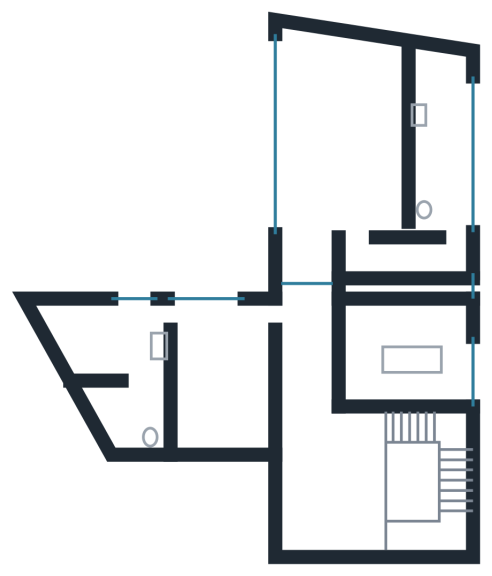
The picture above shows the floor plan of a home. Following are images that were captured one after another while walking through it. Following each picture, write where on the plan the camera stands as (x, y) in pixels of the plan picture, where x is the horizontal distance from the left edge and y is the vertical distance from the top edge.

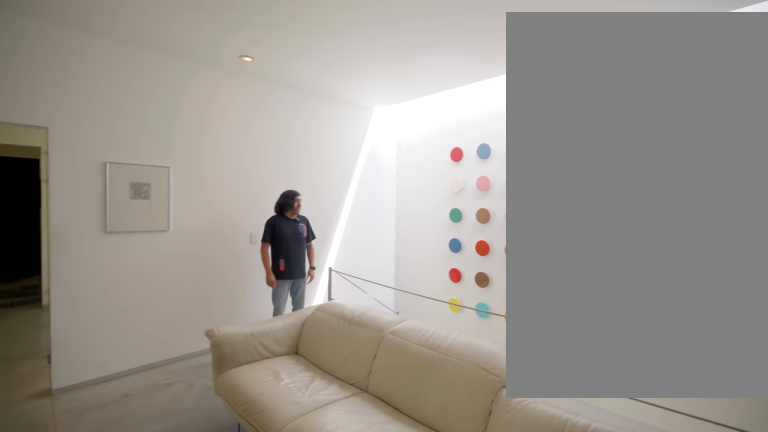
(320, 486)
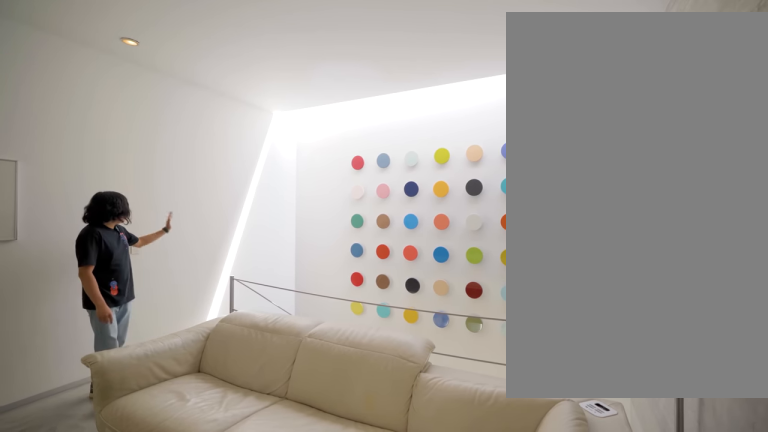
(320, 486)
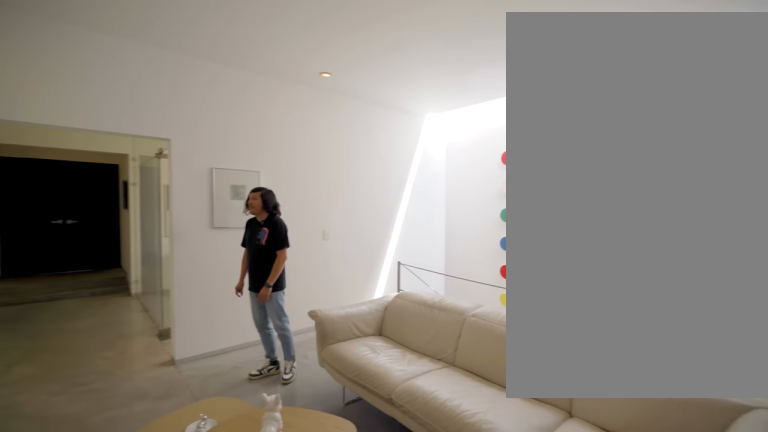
(320, 486)
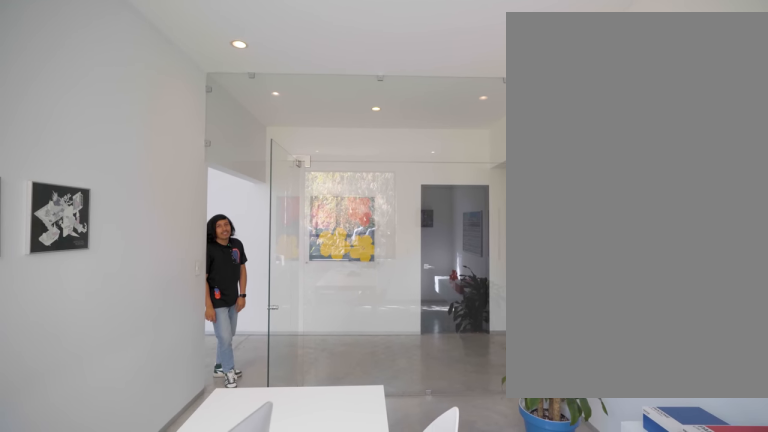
(450, 340)
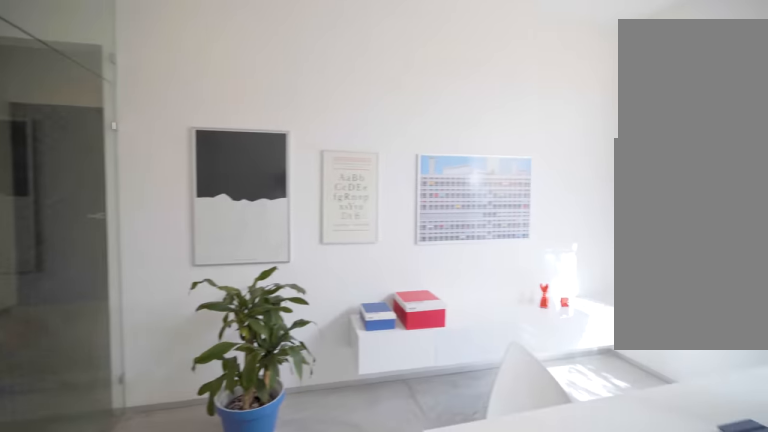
(450, 341)
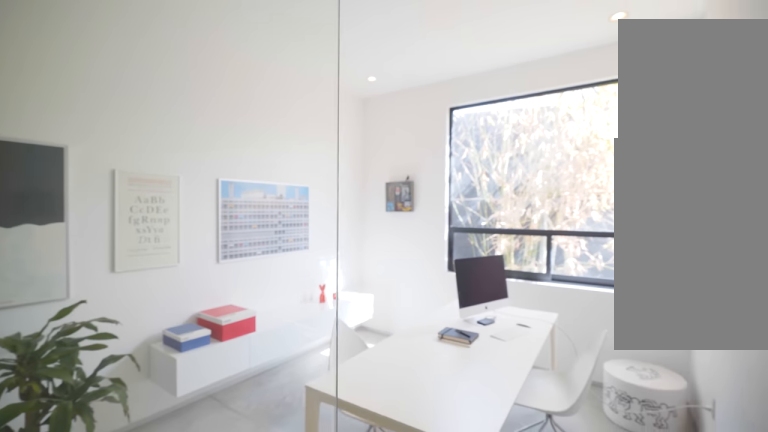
(427, 373)
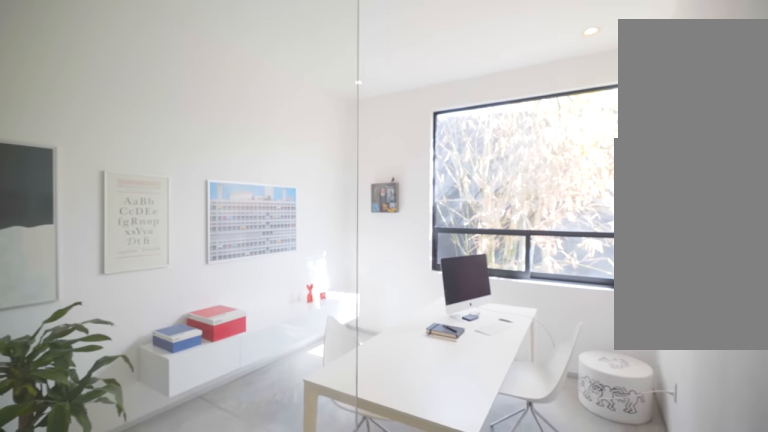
(401, 378)
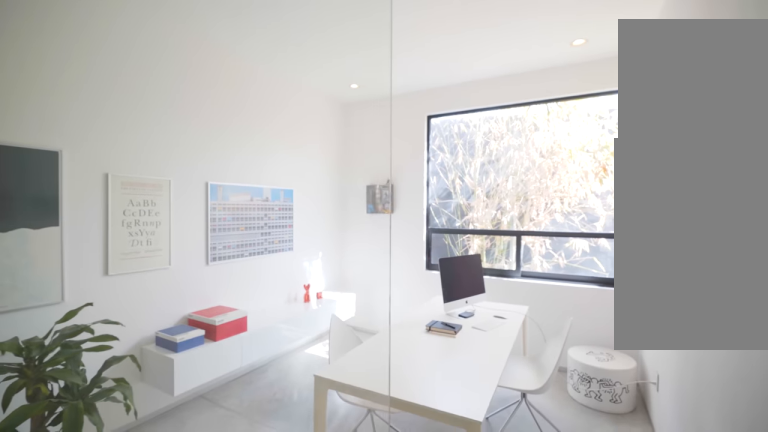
(376, 381)
